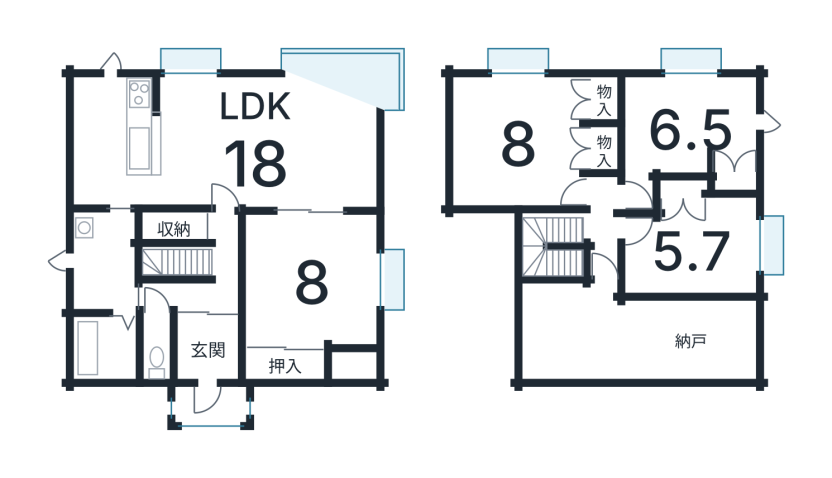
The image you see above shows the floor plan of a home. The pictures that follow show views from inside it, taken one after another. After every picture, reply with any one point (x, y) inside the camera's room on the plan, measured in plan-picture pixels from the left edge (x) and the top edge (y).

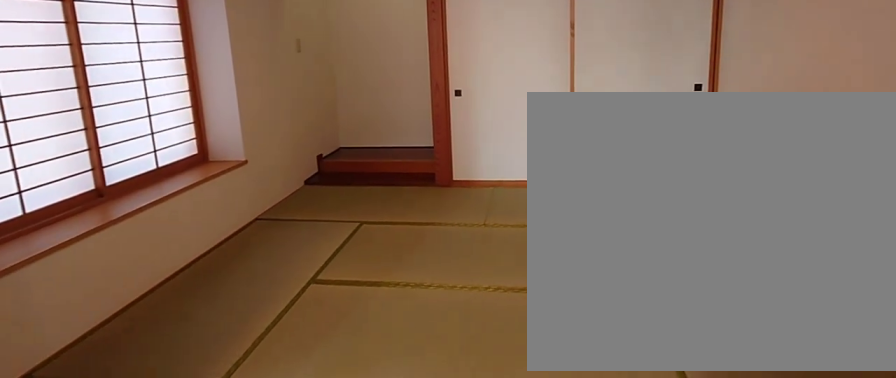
(312, 286)
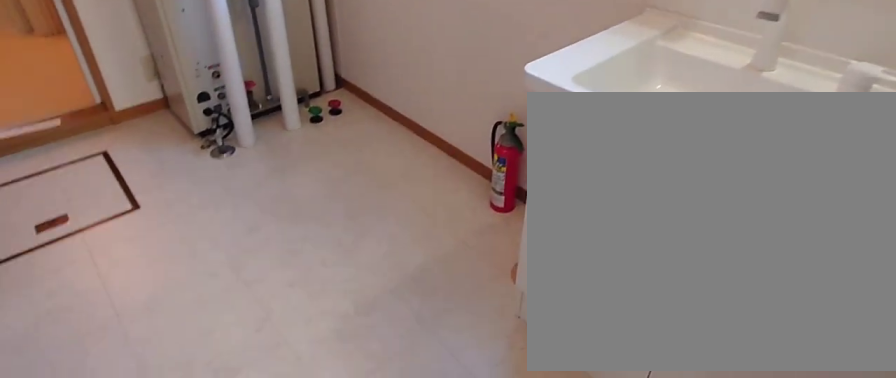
(100, 272)
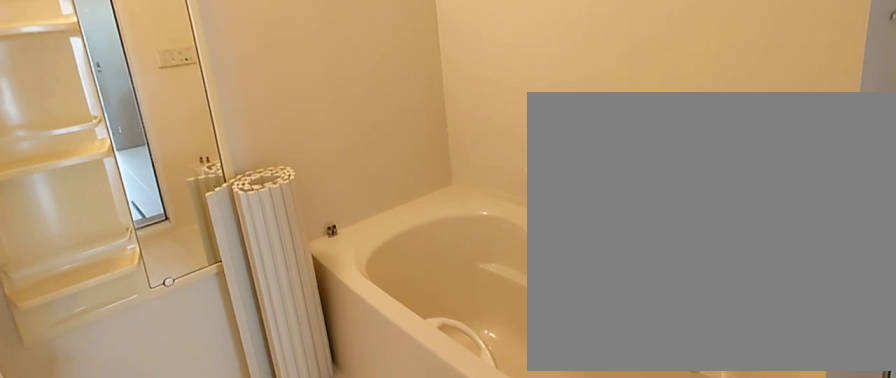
(103, 353)
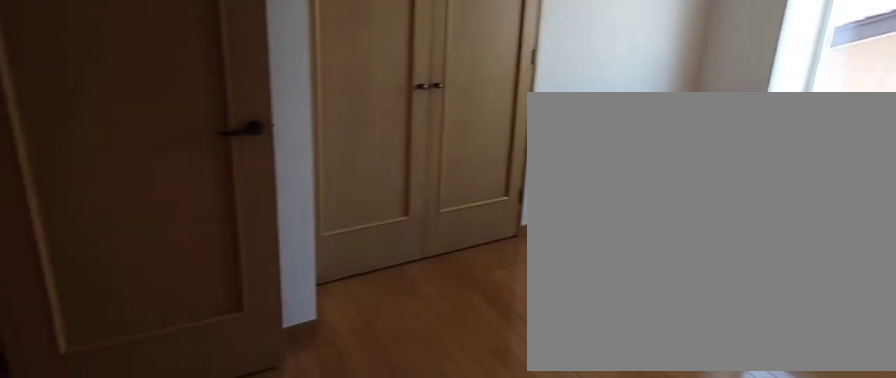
(690, 259)
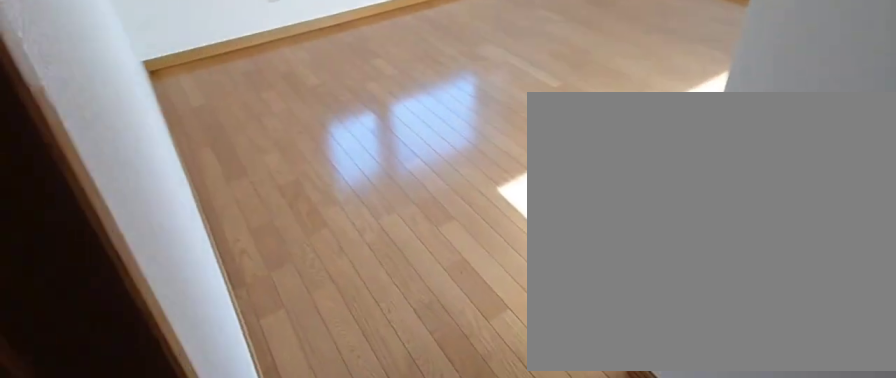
(687, 128)
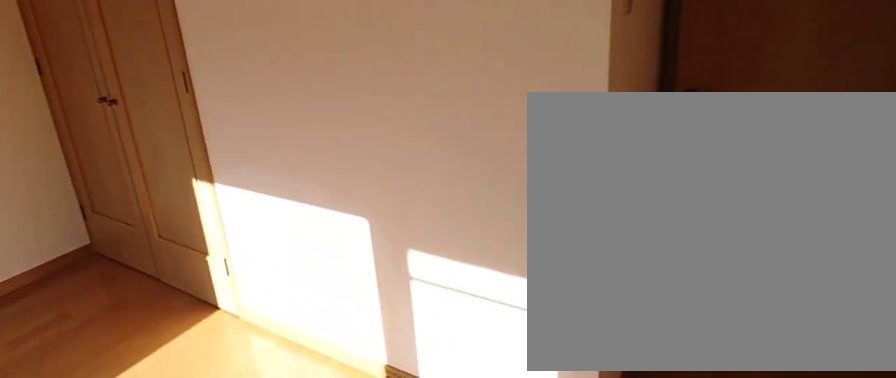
(687, 128)
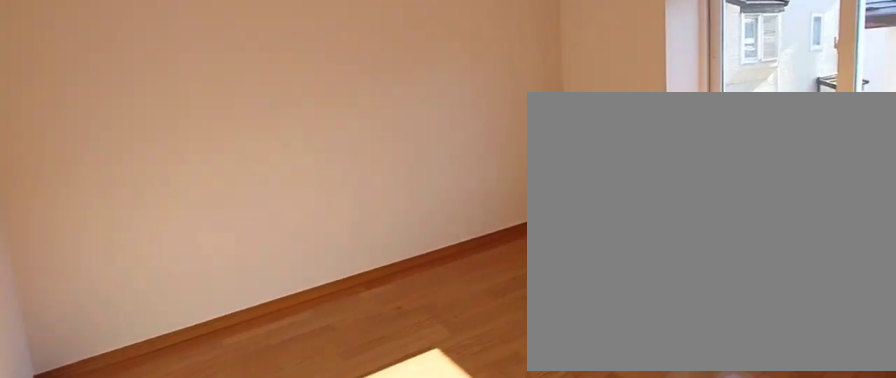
(515, 148)
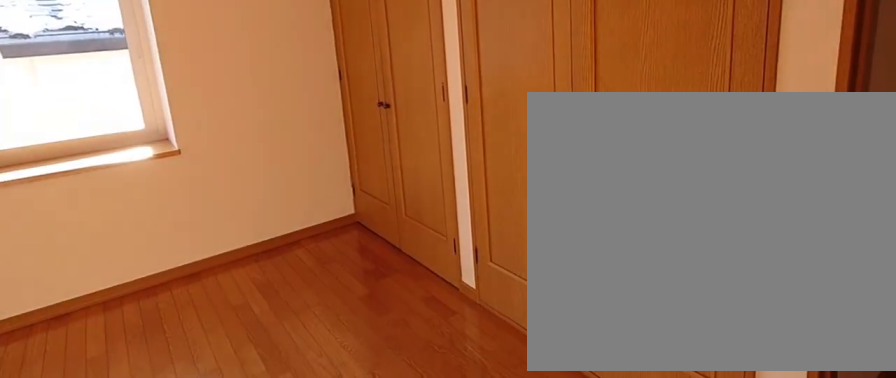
(515, 148)
